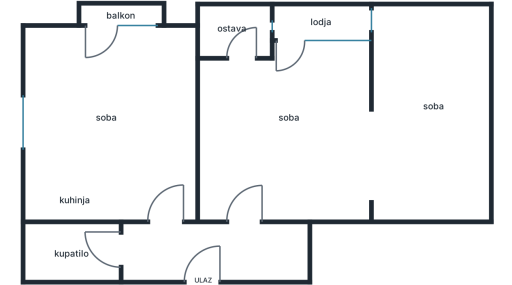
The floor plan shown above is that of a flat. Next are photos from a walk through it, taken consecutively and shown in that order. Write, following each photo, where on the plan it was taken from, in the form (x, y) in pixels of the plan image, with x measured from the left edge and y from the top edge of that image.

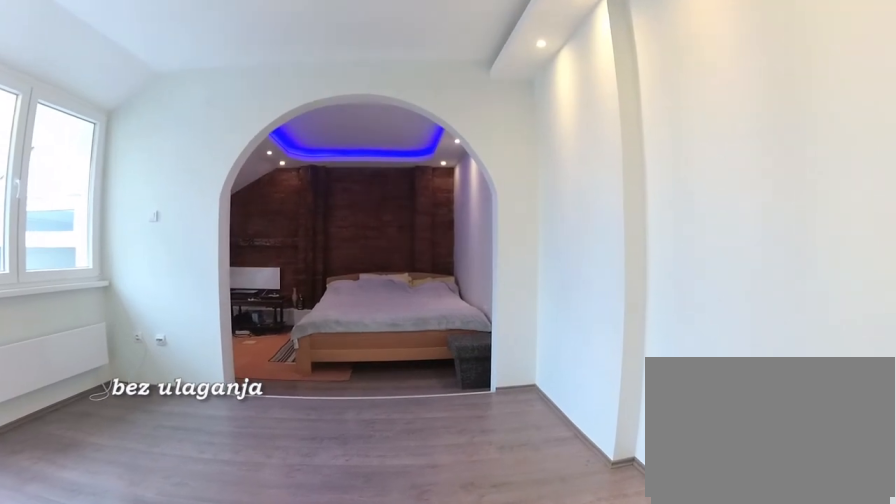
(260, 149)
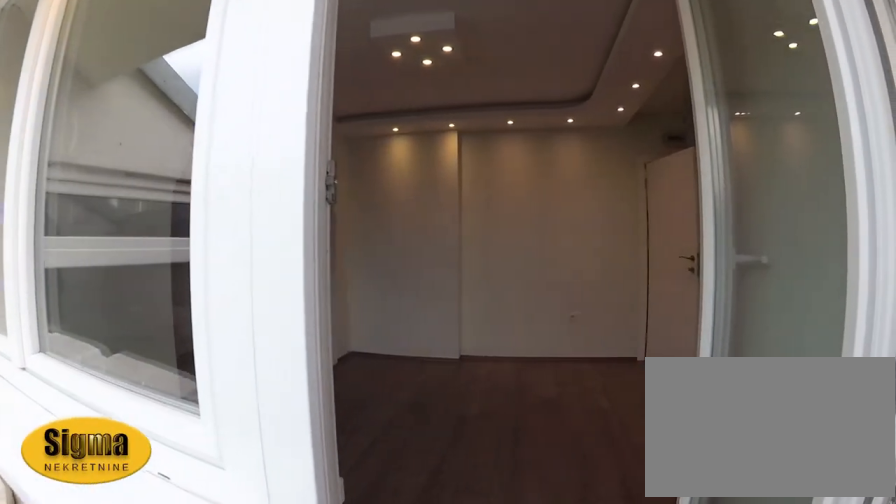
(290, 13)
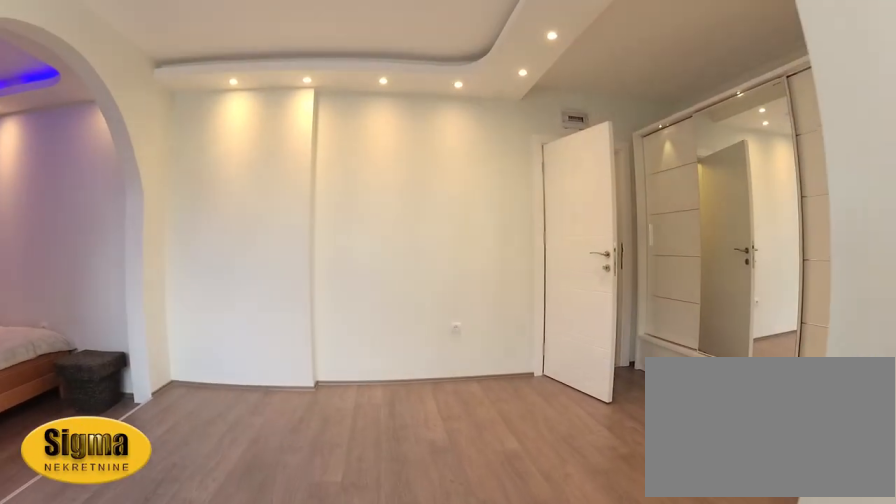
(290, 48)
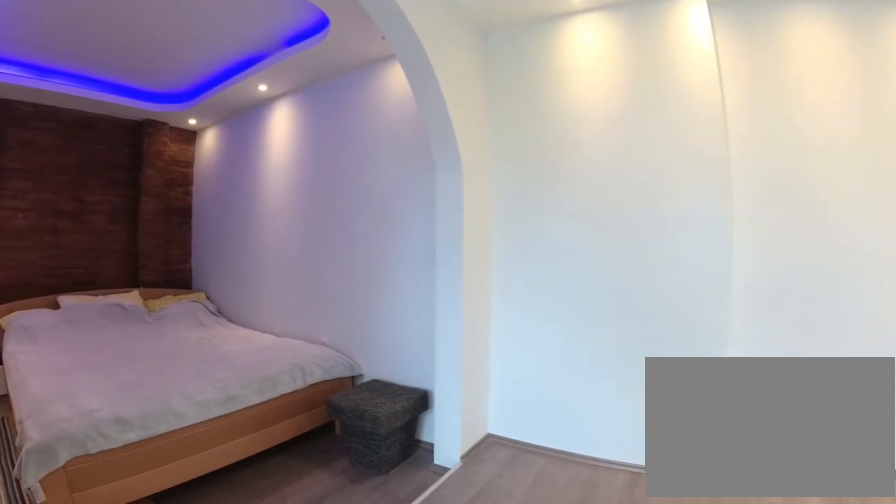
(305, 92)
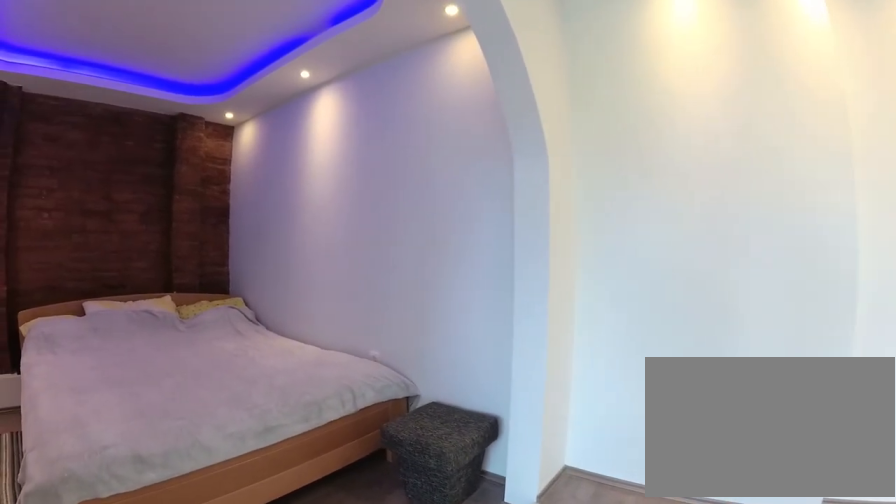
(313, 102)
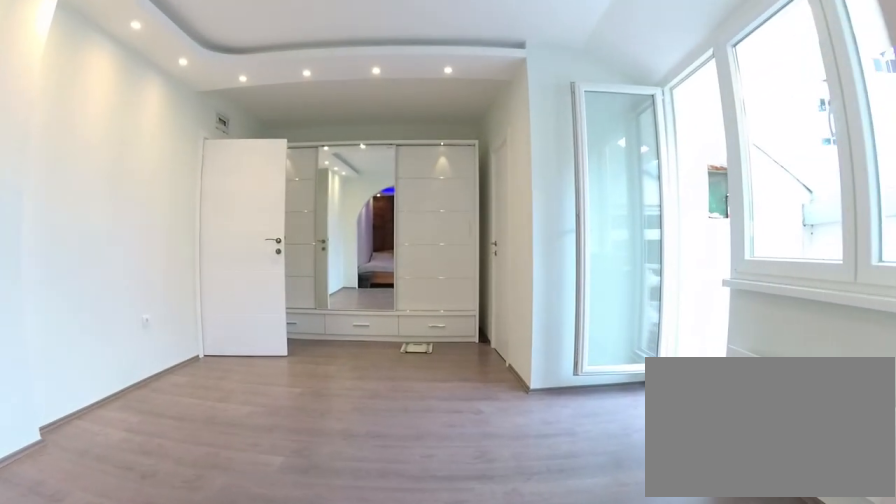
(392, 114)
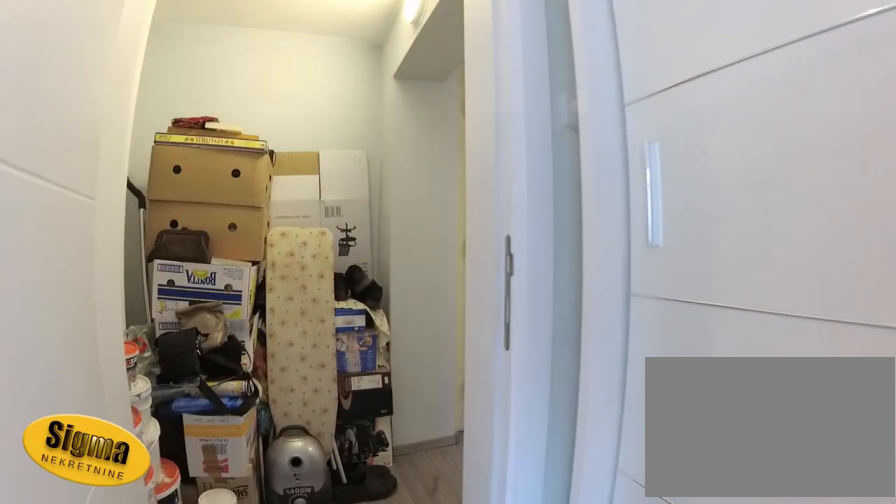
(257, 166)
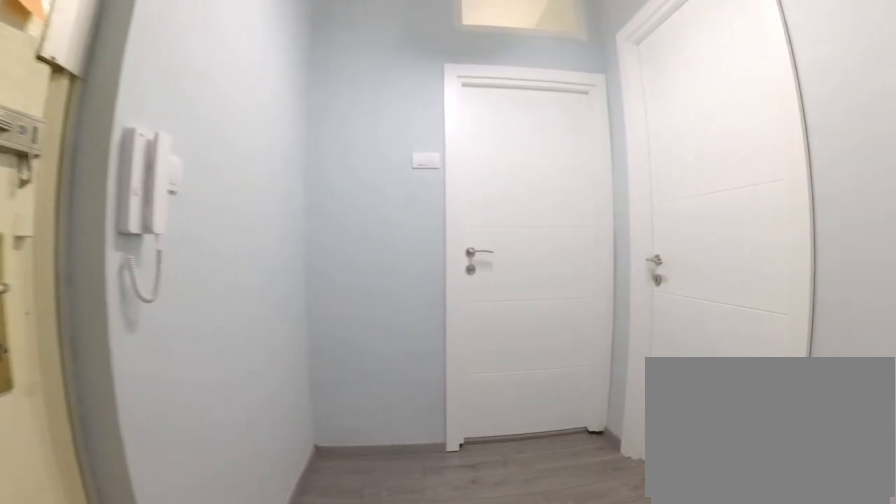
(223, 249)
